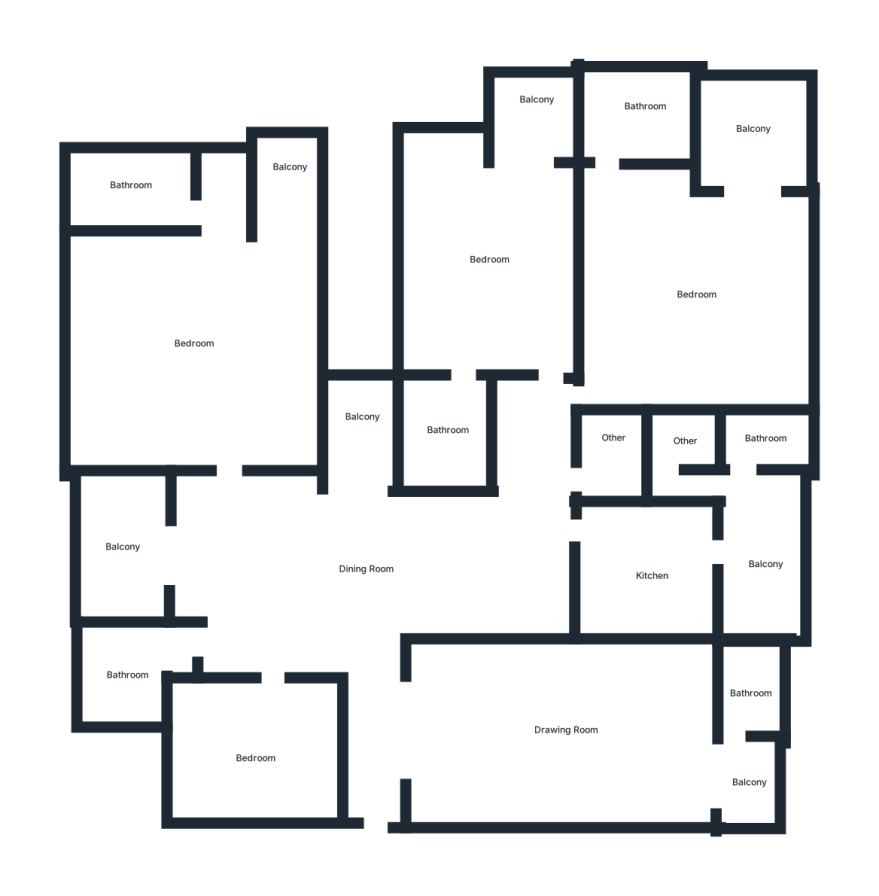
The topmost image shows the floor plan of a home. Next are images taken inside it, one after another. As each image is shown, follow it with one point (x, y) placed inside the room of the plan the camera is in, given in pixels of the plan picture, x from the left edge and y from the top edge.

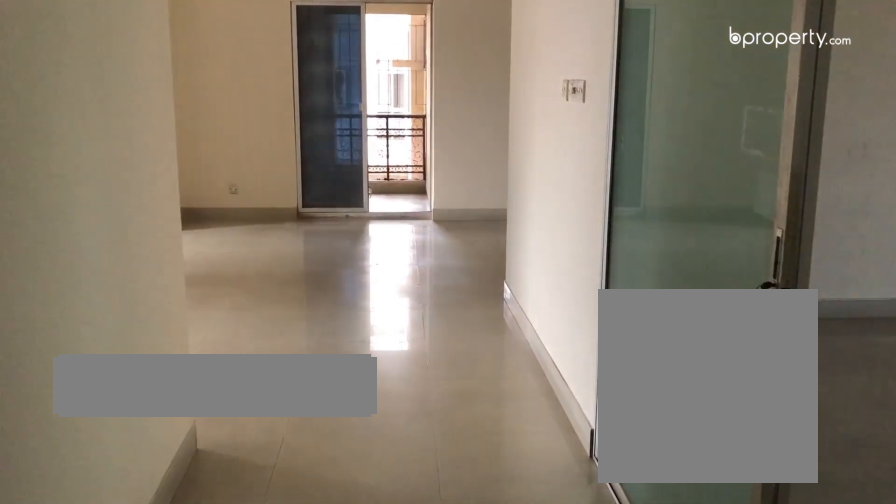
(375, 564)
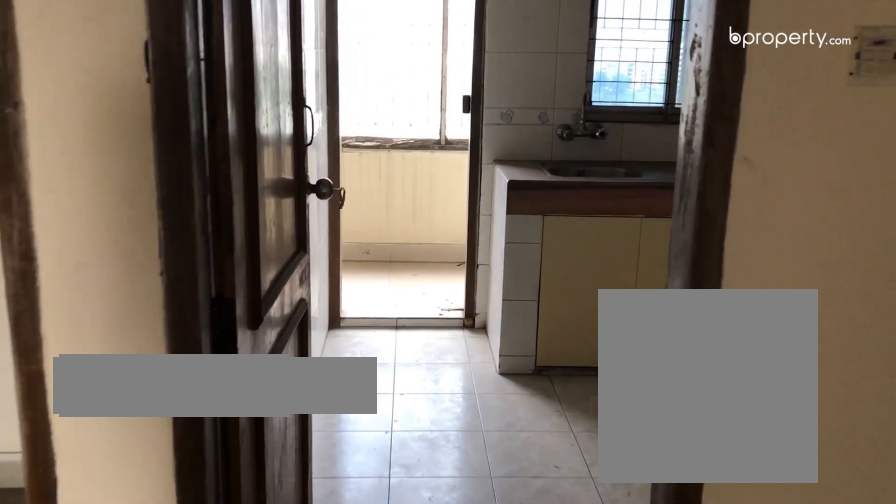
(653, 578)
